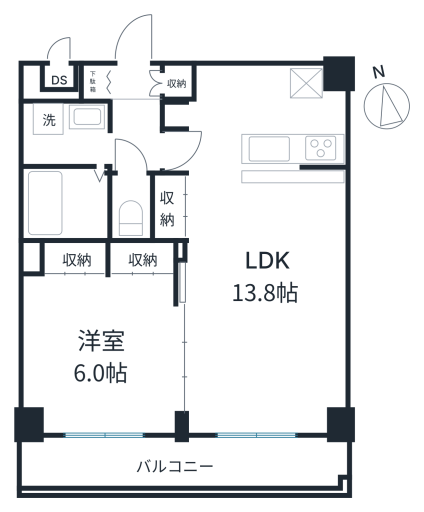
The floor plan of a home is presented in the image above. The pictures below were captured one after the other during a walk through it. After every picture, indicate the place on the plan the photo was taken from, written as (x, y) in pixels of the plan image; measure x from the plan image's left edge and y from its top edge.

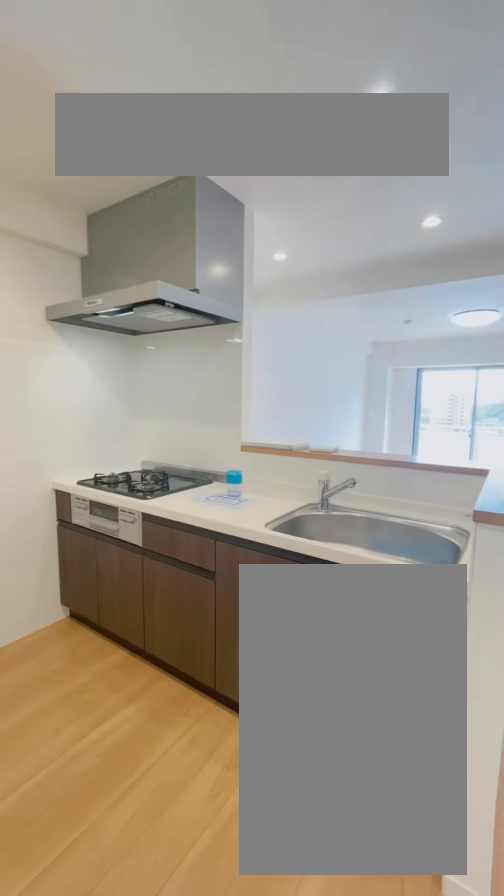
(262, 101)
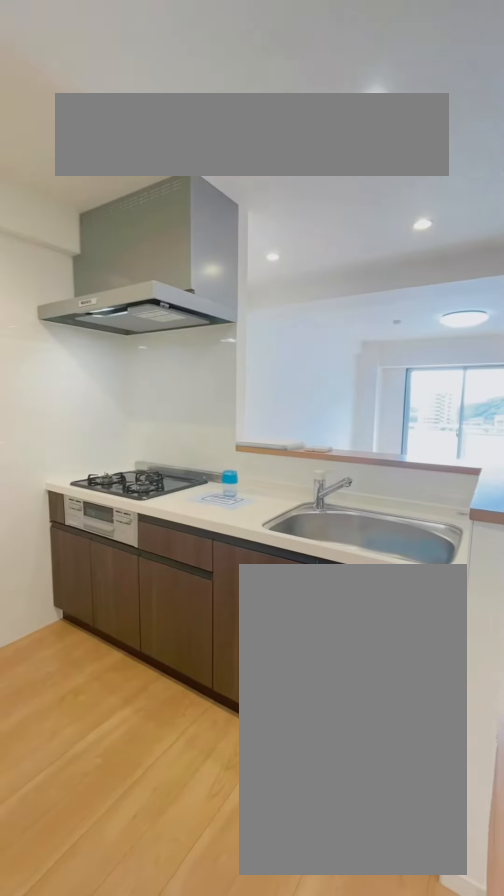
(262, 101)
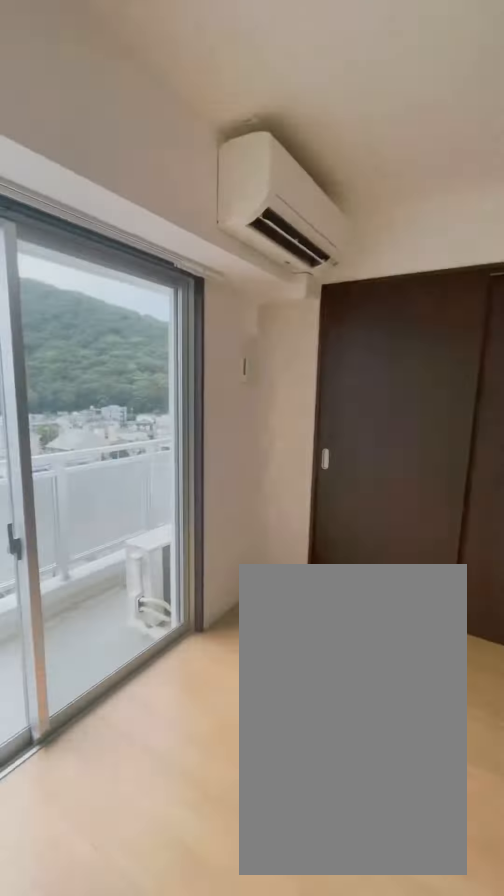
(301, 374)
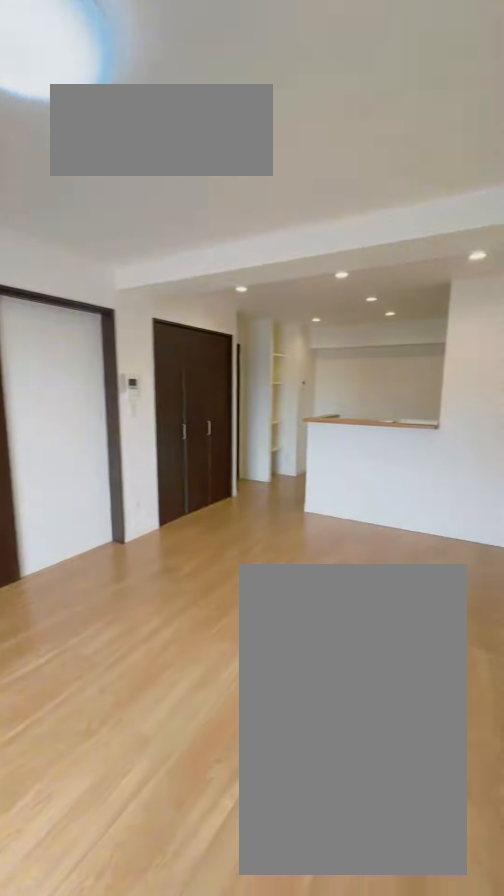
(302, 387)
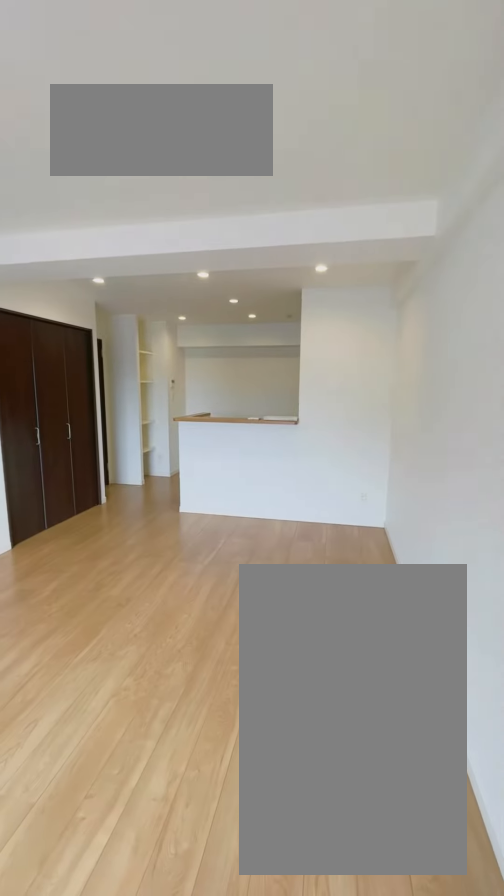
(303, 387)
